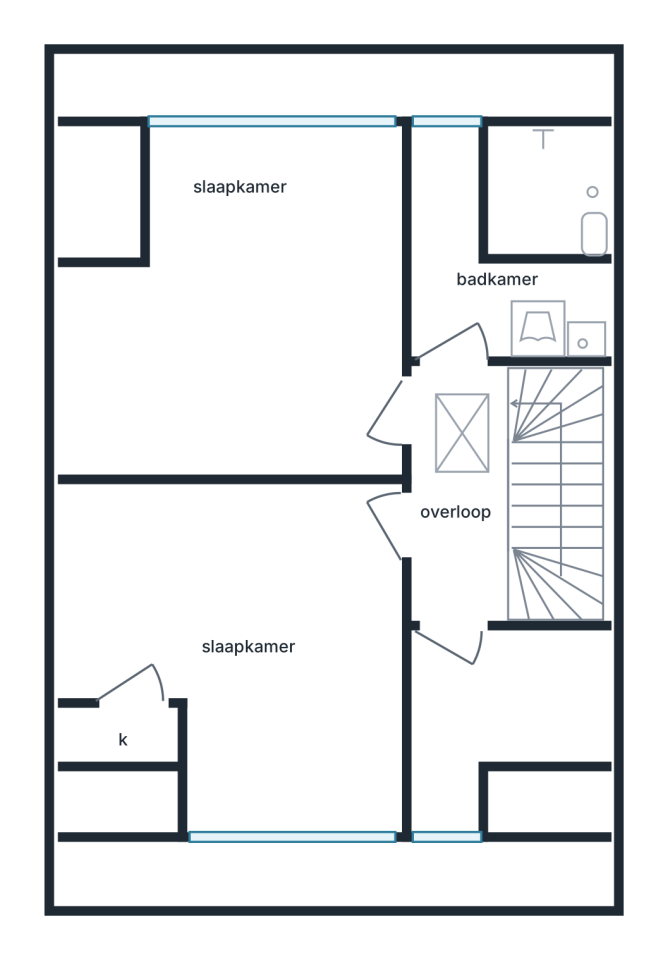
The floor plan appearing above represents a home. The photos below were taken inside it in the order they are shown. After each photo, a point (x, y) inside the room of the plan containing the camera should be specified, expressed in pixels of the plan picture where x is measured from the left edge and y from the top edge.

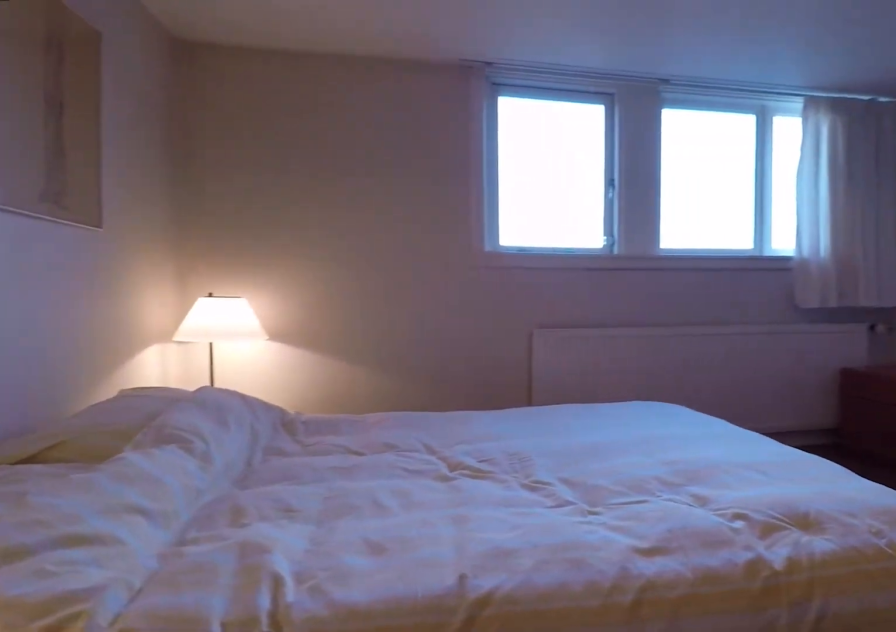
(235, 315)
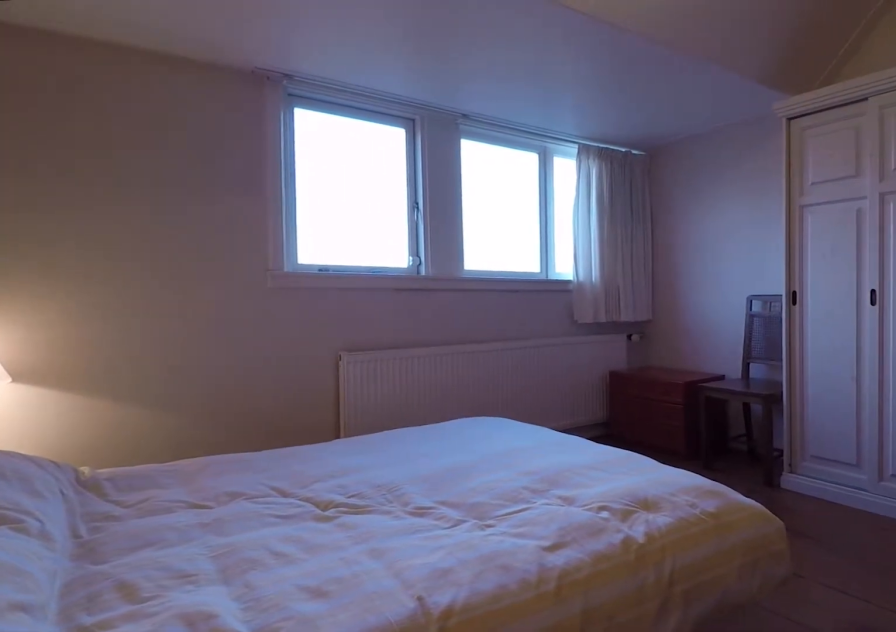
(235, 315)
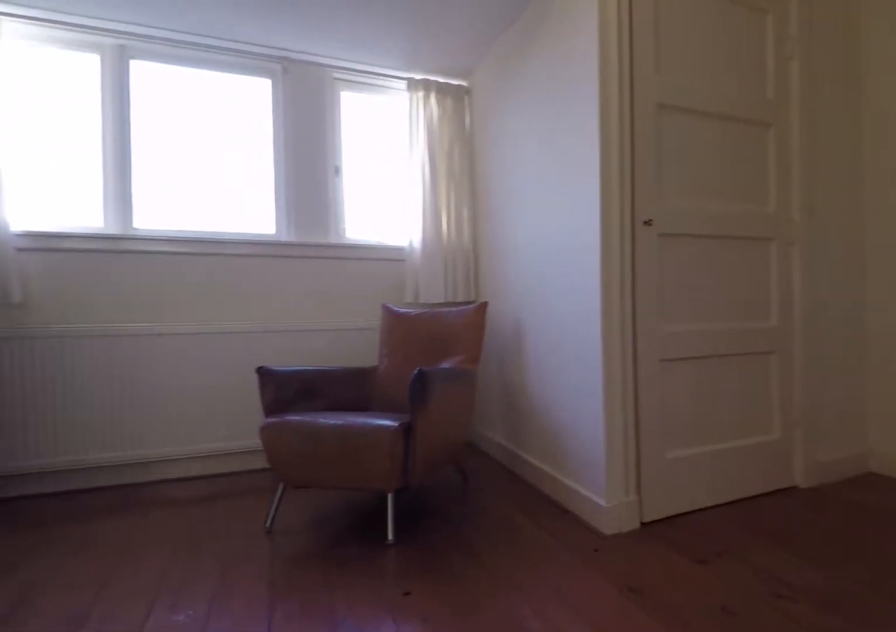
(258, 650)
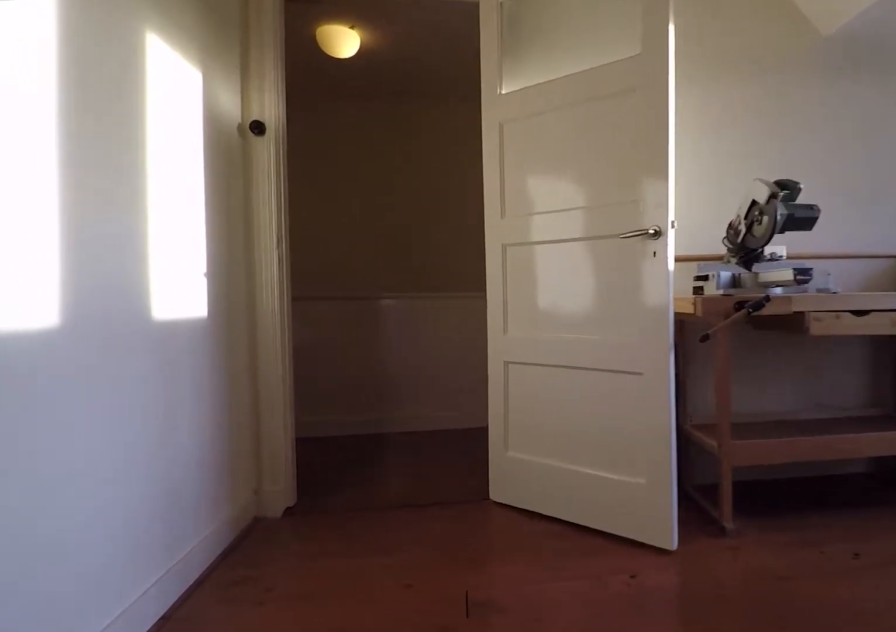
(258, 650)
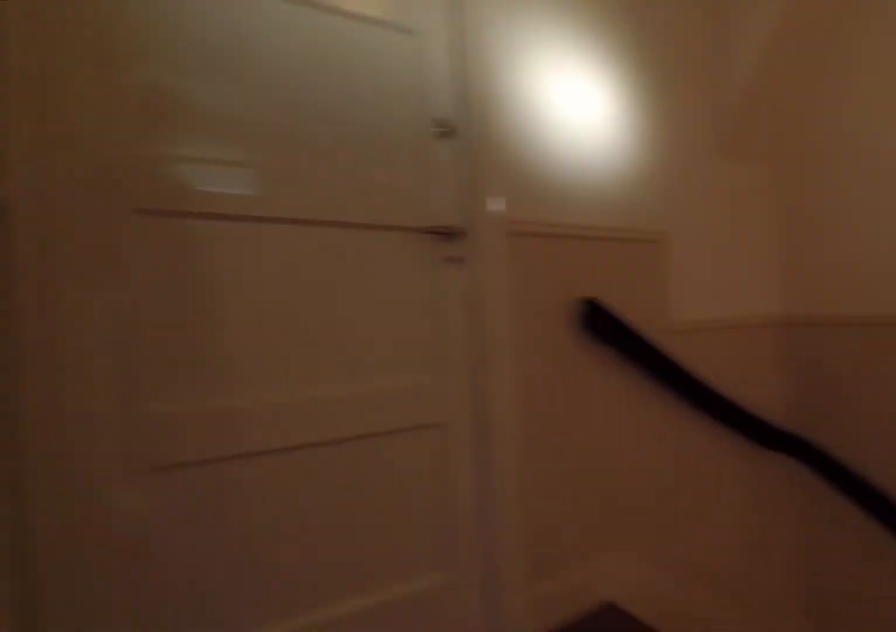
(459, 496)
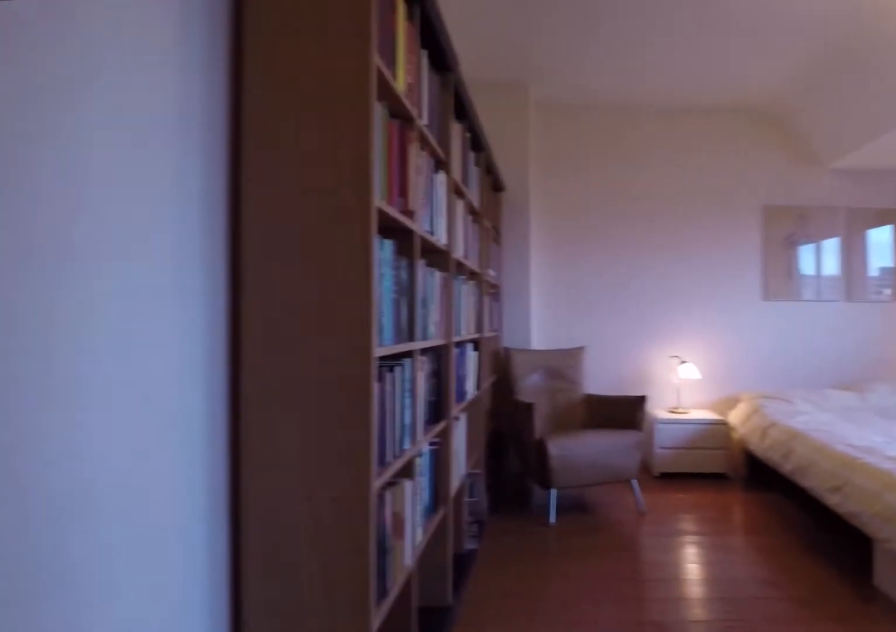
(234, 315)
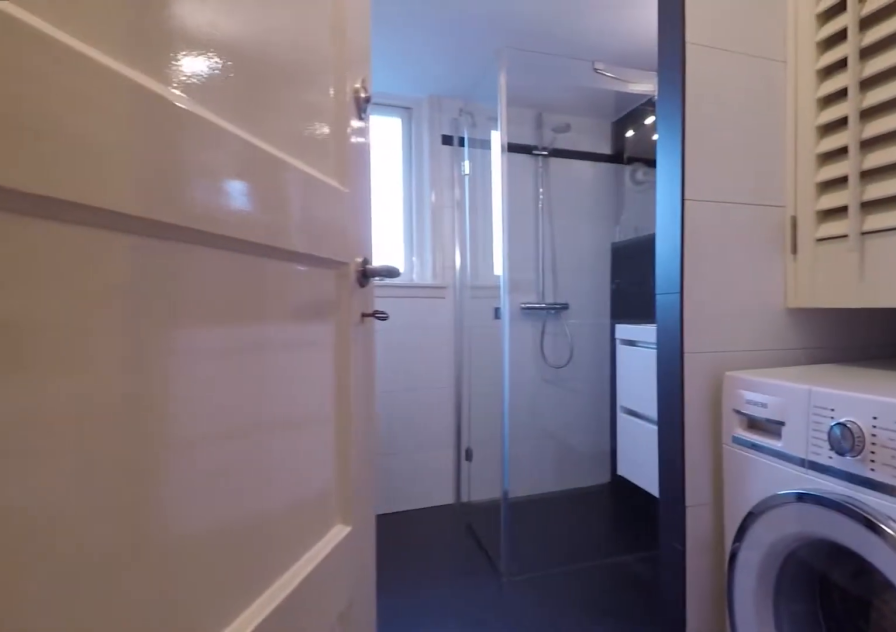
(487, 273)
